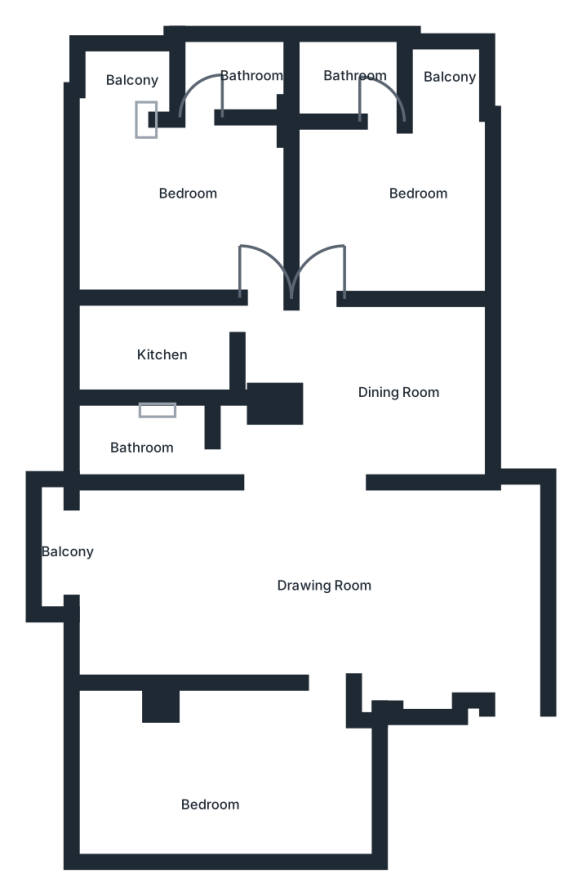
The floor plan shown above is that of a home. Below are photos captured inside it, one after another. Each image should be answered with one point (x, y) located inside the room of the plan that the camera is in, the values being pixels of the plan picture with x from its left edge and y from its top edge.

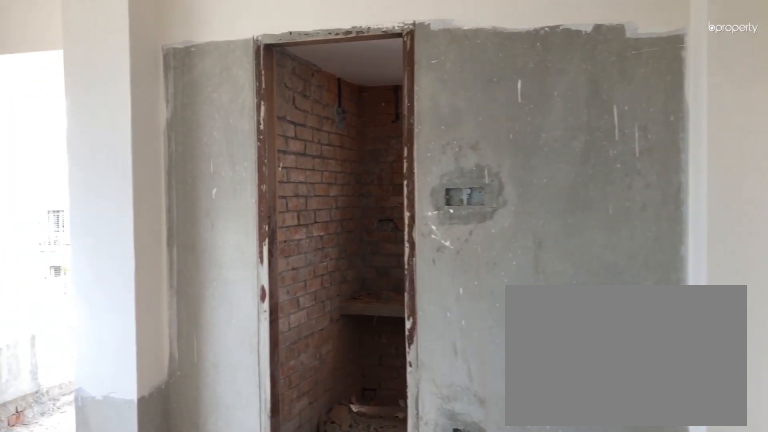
(189, 192)
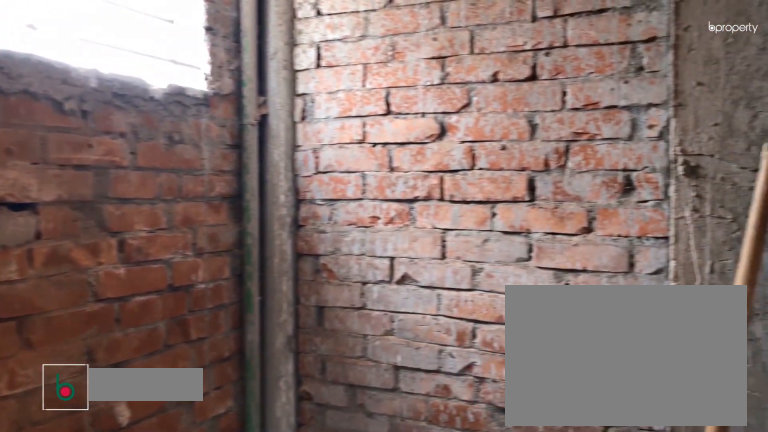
(217, 74)
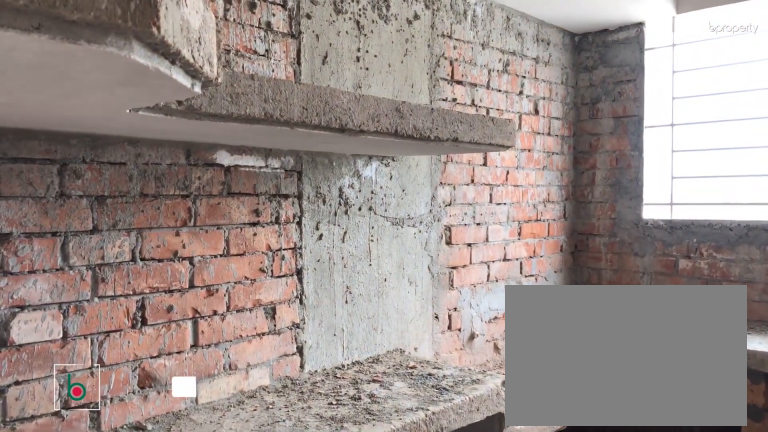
(162, 344)
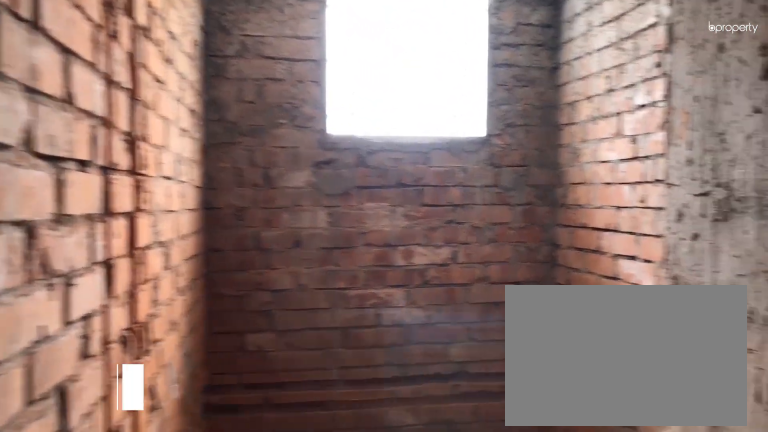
(159, 441)
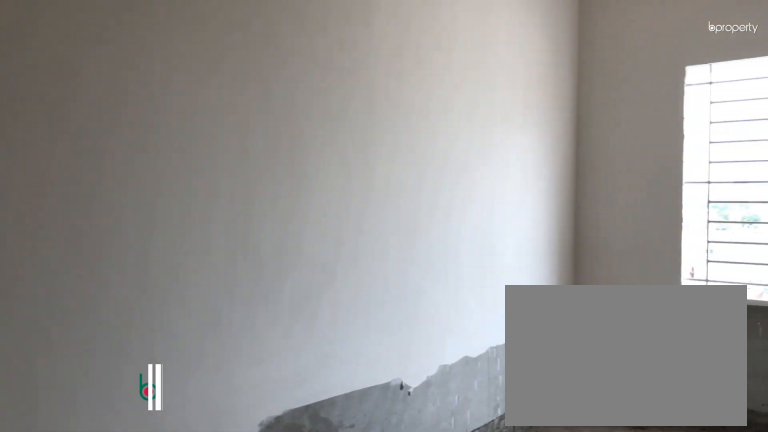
(239, 765)
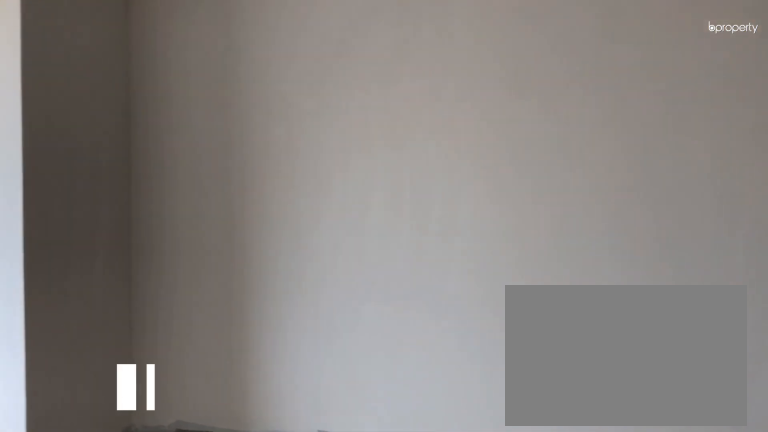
(238, 765)
